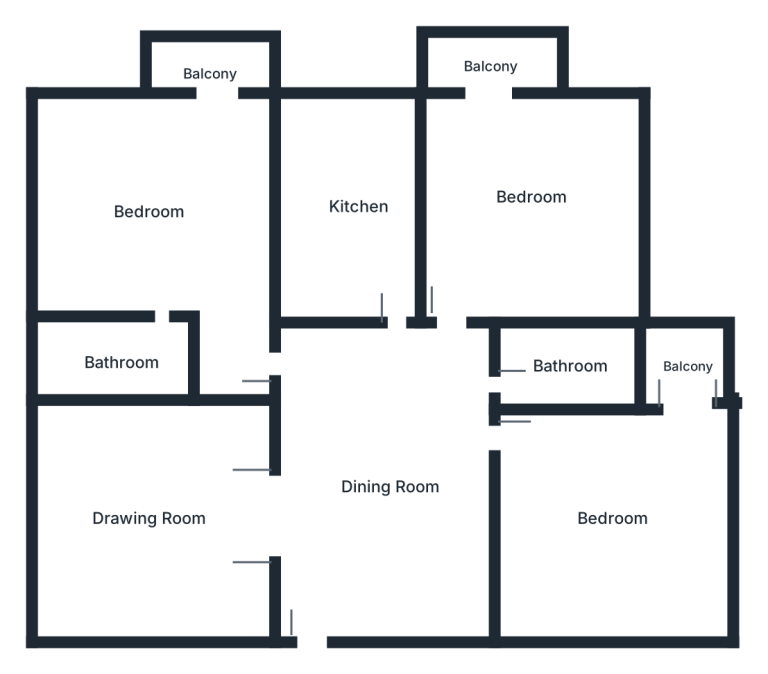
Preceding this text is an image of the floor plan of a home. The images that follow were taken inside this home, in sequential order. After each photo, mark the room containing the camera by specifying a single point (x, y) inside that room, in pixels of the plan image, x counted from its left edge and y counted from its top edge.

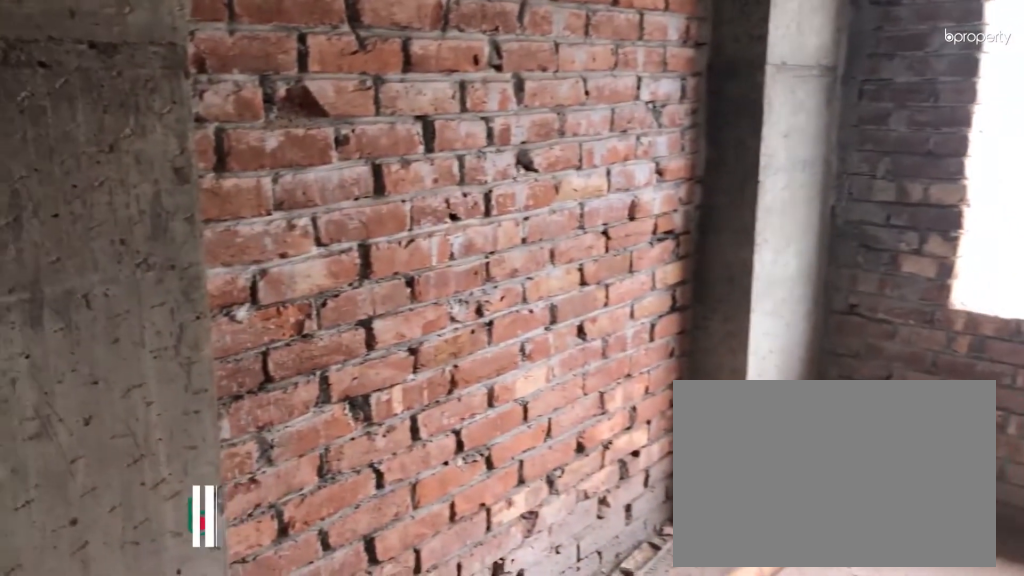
(355, 203)
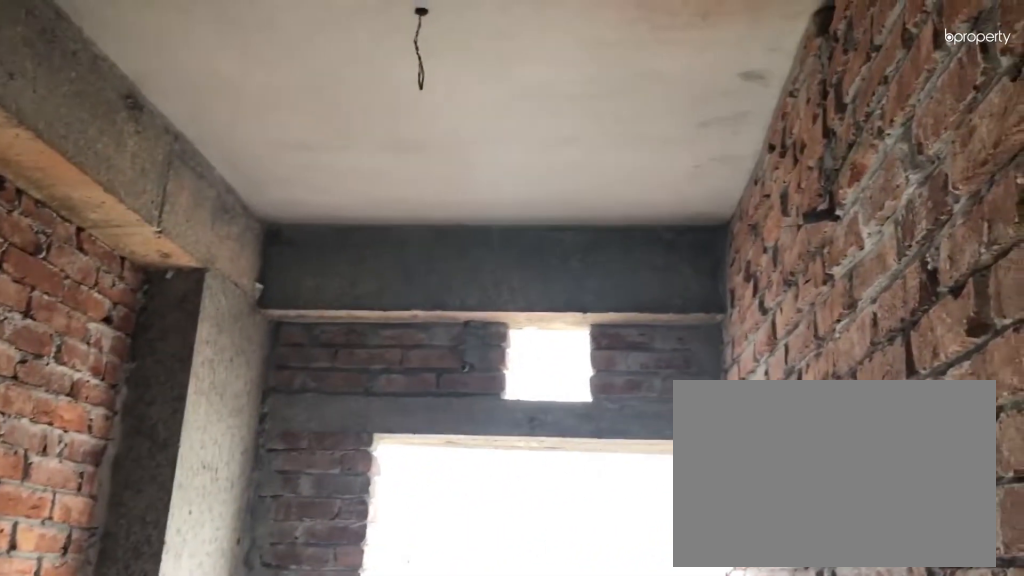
(355, 203)
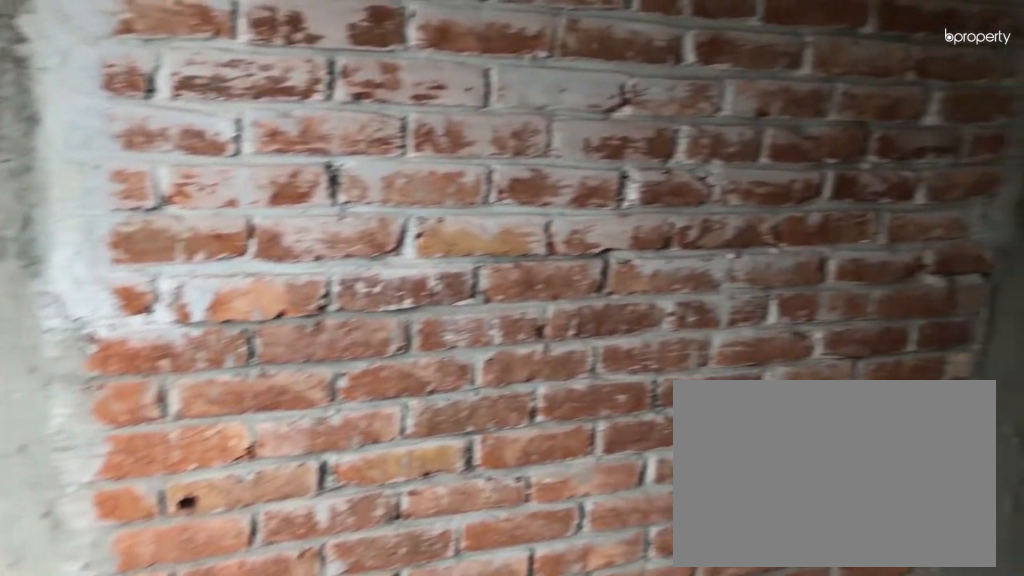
(151, 214)
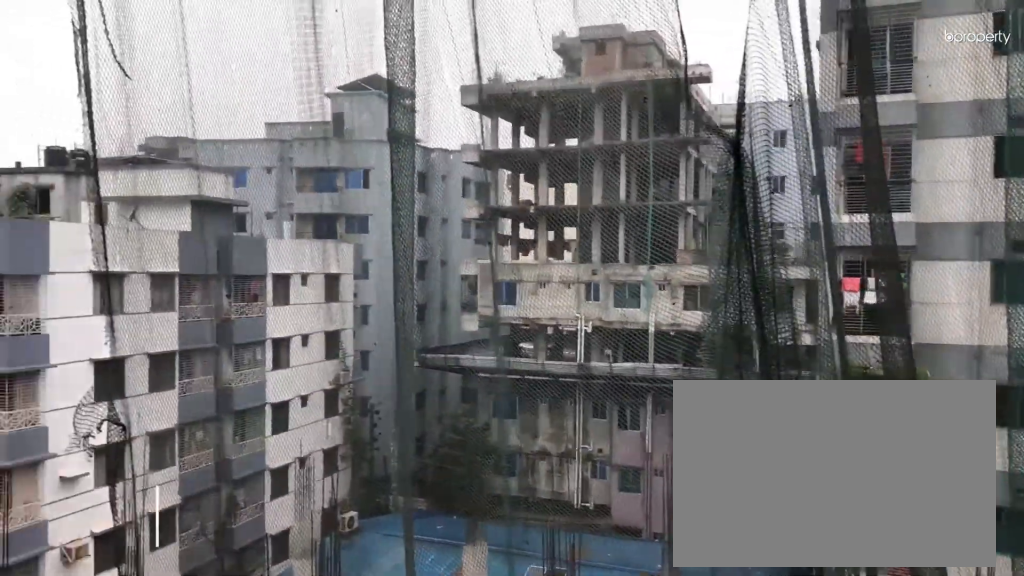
(209, 61)
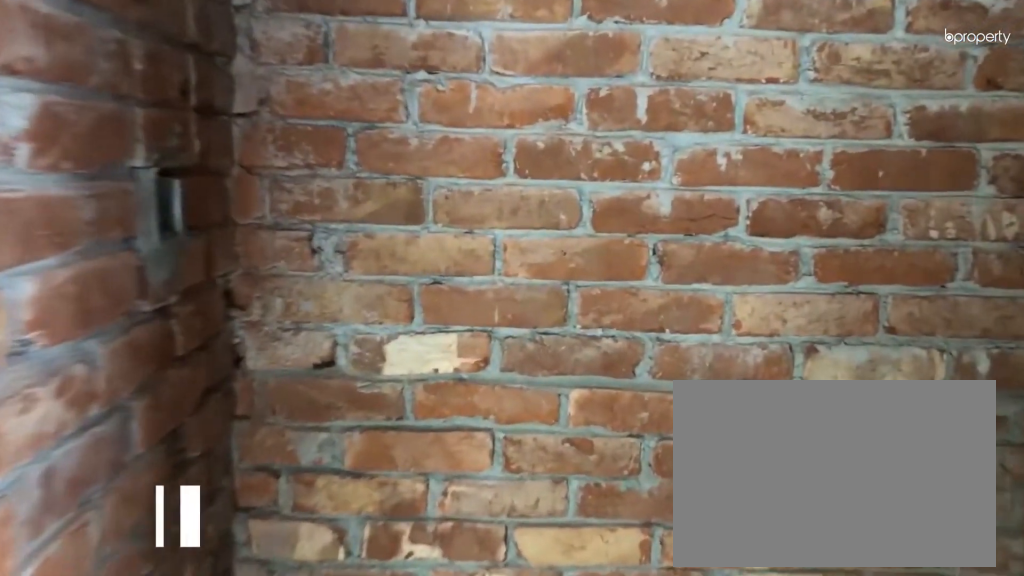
(128, 359)
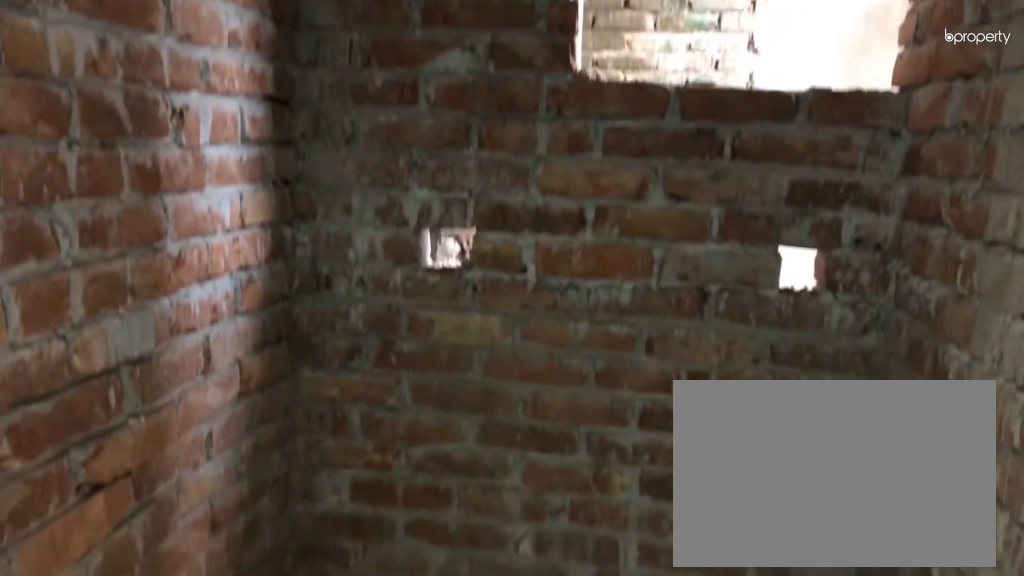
(129, 360)
